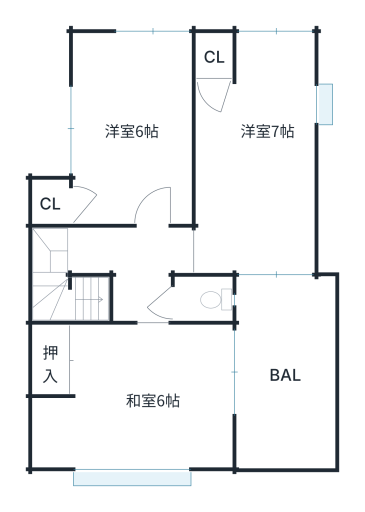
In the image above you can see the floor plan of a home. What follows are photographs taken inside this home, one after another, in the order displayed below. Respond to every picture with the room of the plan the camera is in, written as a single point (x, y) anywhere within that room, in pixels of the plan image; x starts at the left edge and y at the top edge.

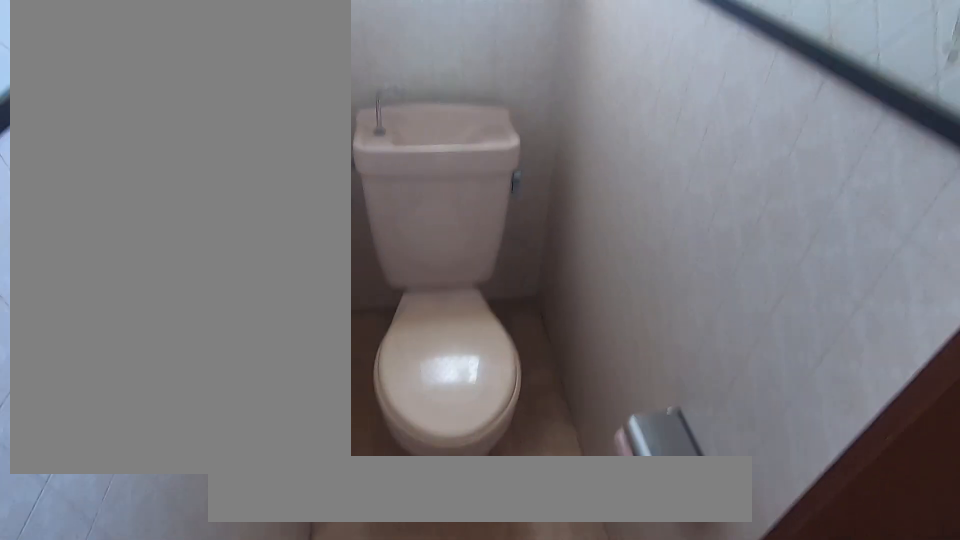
(197, 299)
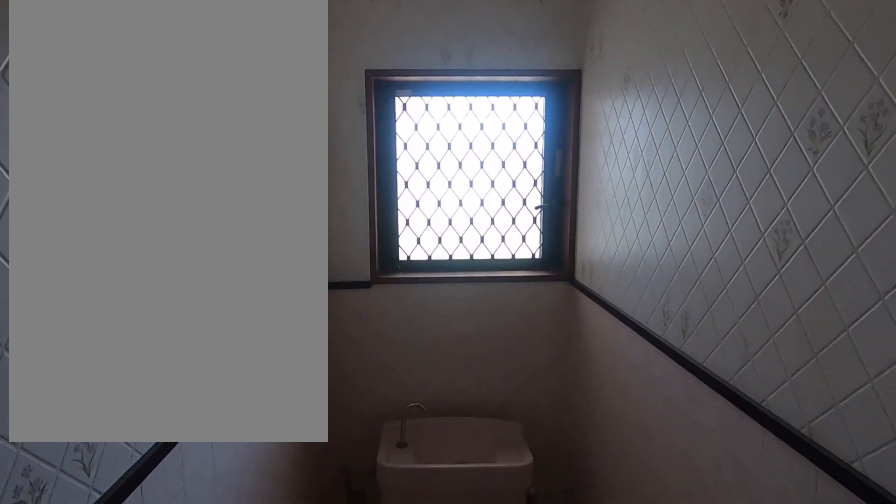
(202, 302)
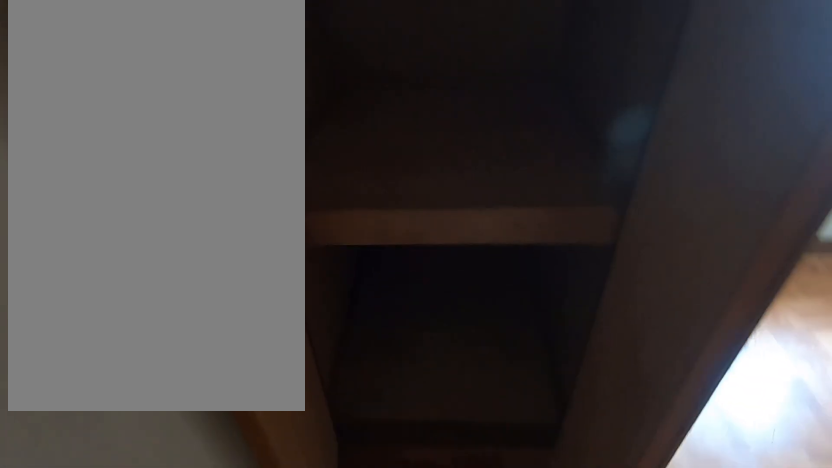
(260, 200)
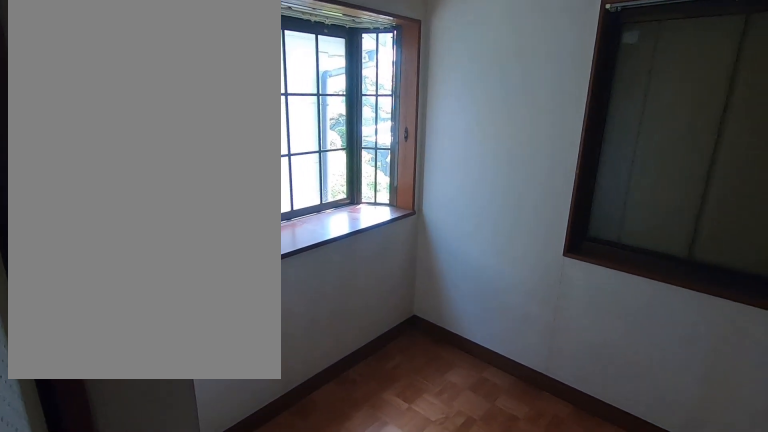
(262, 205)
